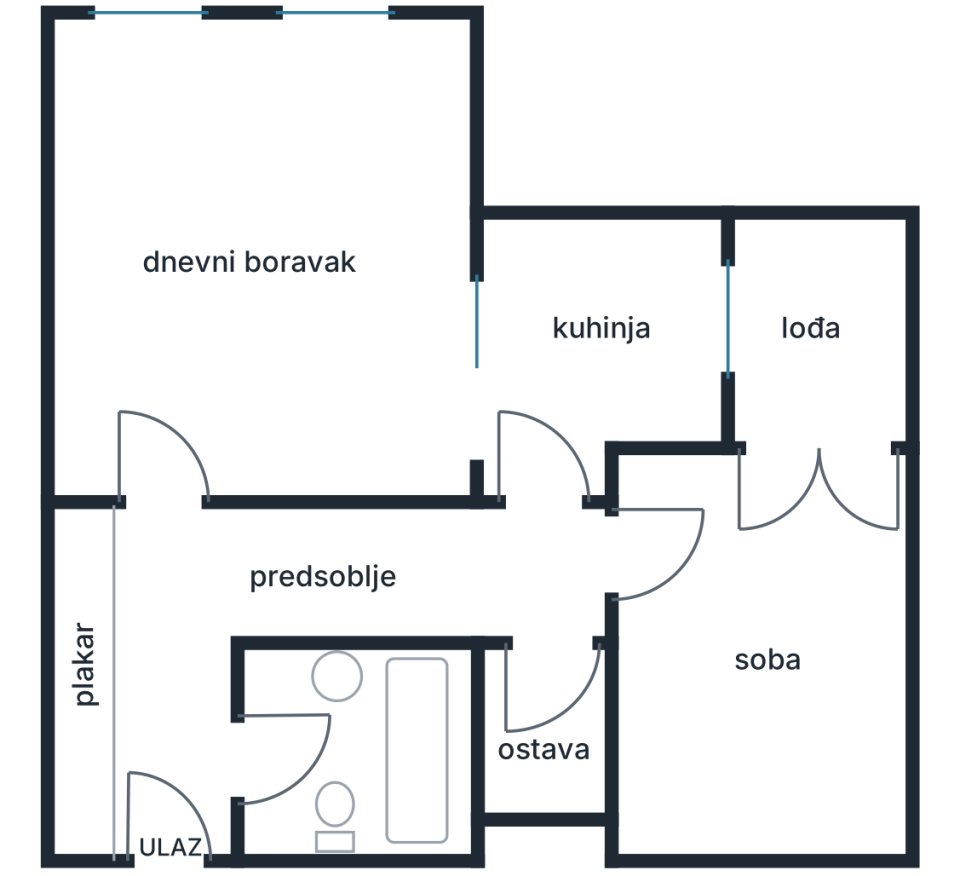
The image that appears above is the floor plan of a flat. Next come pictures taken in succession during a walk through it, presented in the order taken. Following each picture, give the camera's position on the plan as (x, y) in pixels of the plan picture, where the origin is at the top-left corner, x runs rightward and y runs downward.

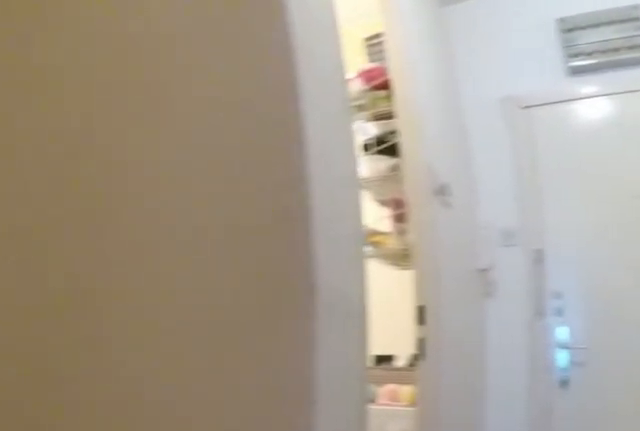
(118, 538)
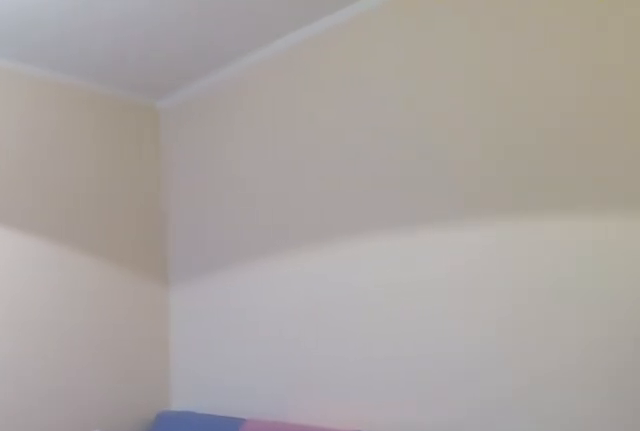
(594, 562)
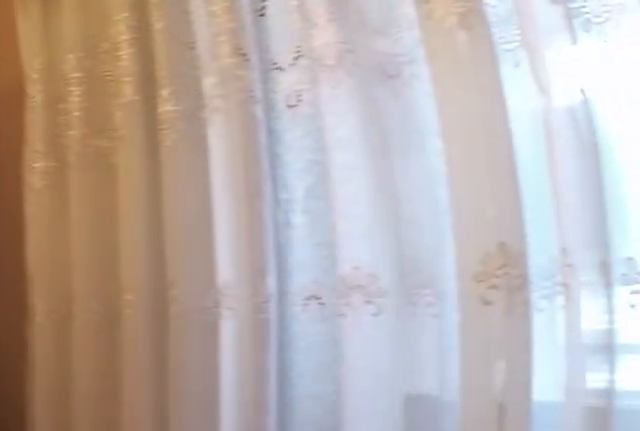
(895, 553)
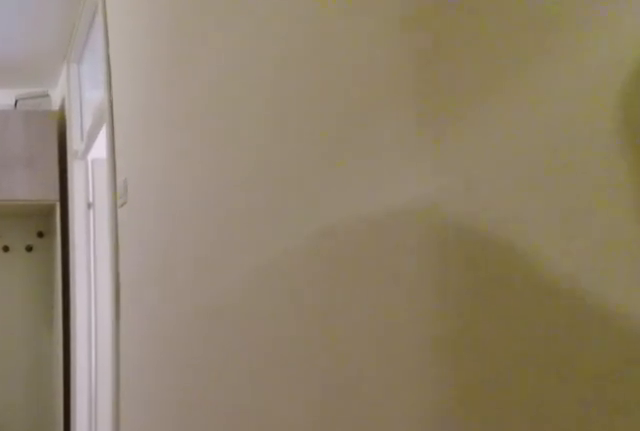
(431, 583)
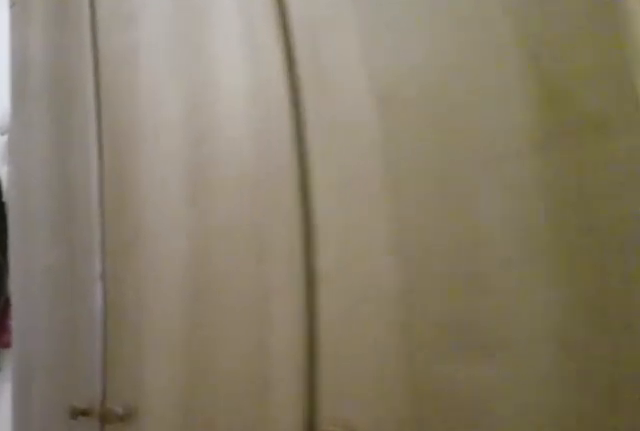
(152, 639)
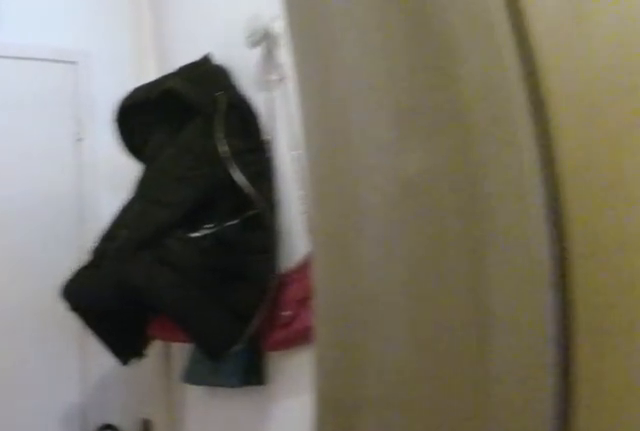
(175, 715)
